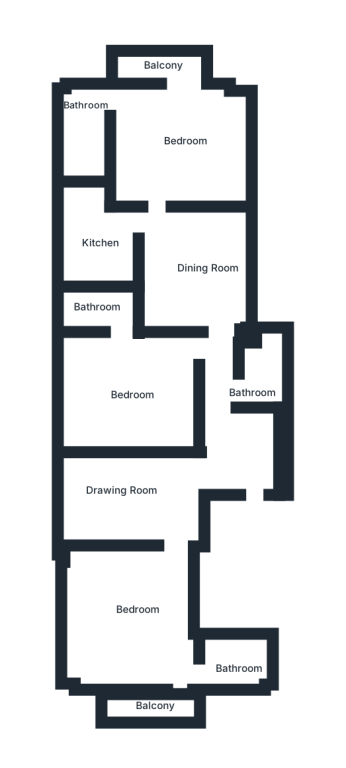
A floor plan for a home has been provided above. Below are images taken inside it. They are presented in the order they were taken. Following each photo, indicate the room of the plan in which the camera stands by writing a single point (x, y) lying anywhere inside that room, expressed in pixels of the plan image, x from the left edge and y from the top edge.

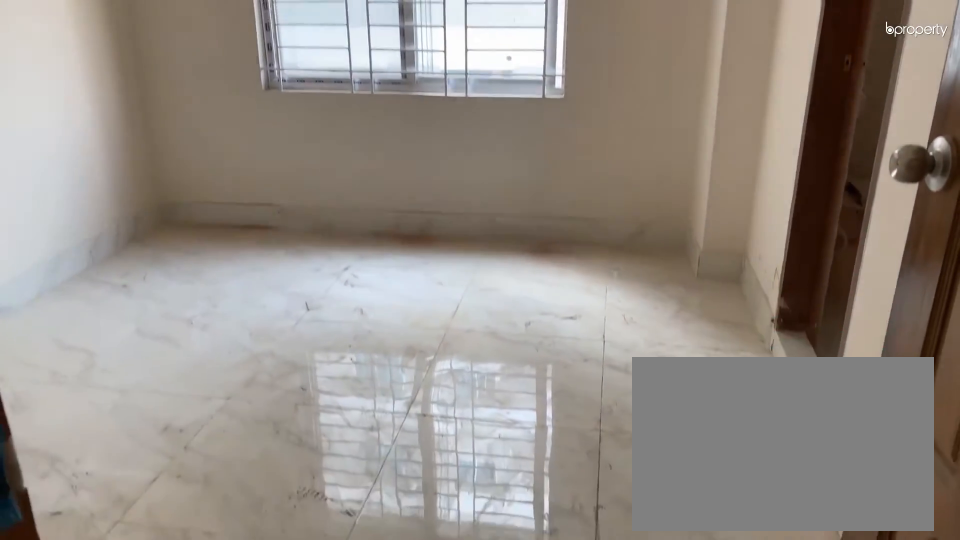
(122, 381)
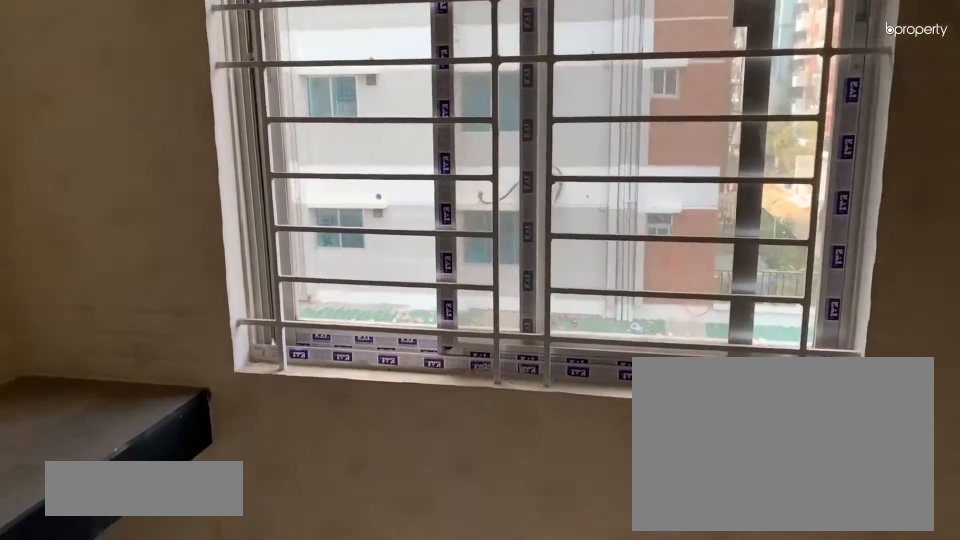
(105, 230)
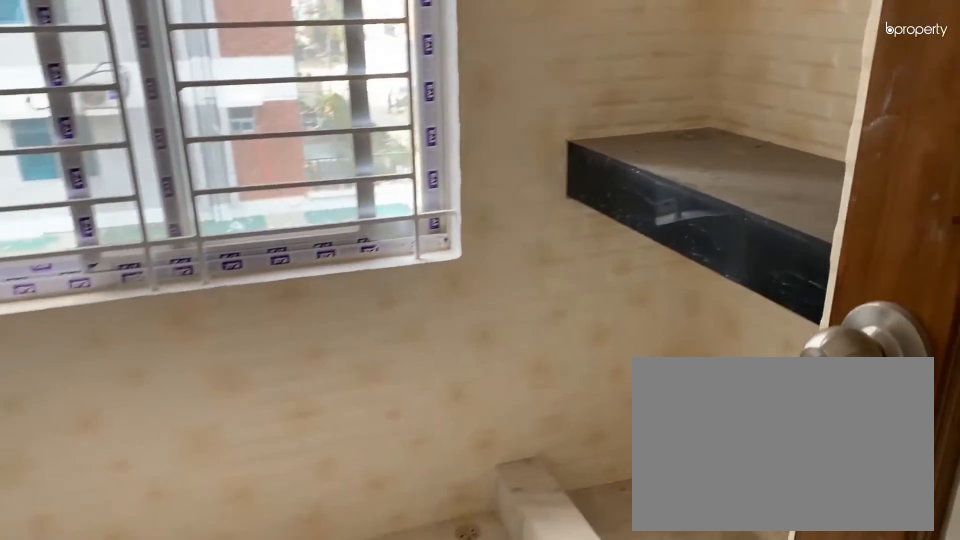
(105, 230)
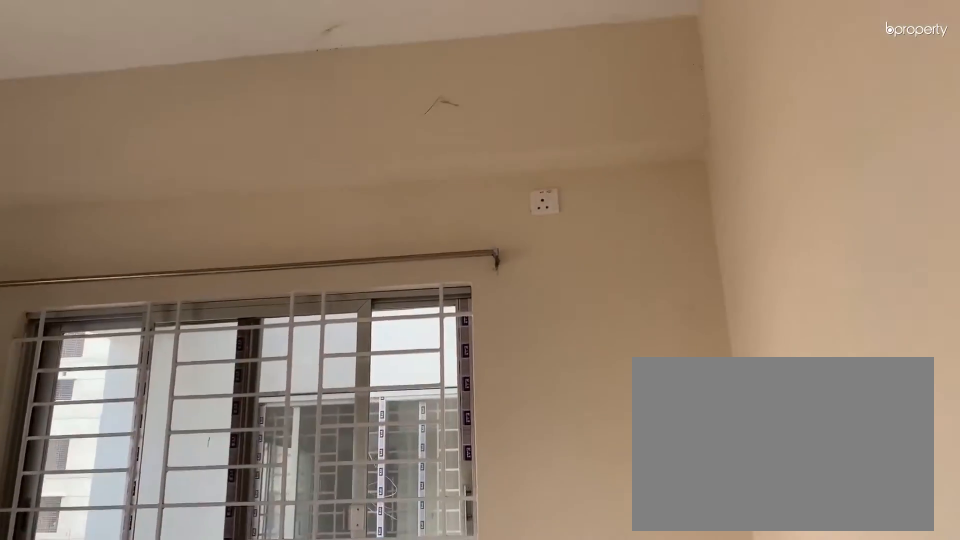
(161, 126)
